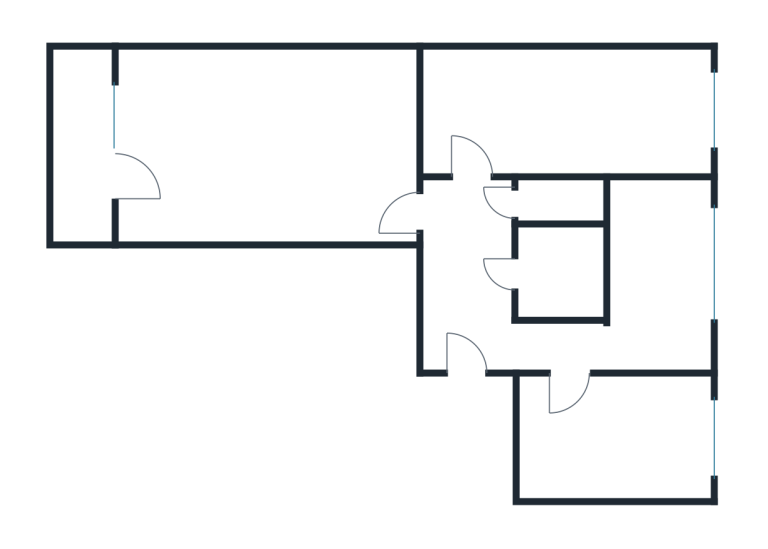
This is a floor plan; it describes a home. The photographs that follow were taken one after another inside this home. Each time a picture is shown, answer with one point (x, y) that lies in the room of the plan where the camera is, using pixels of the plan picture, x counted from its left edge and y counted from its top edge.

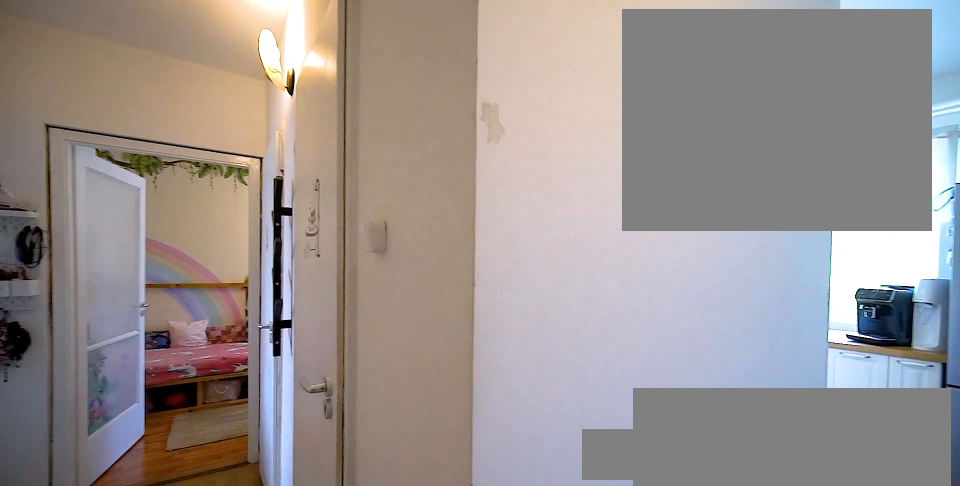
(459, 327)
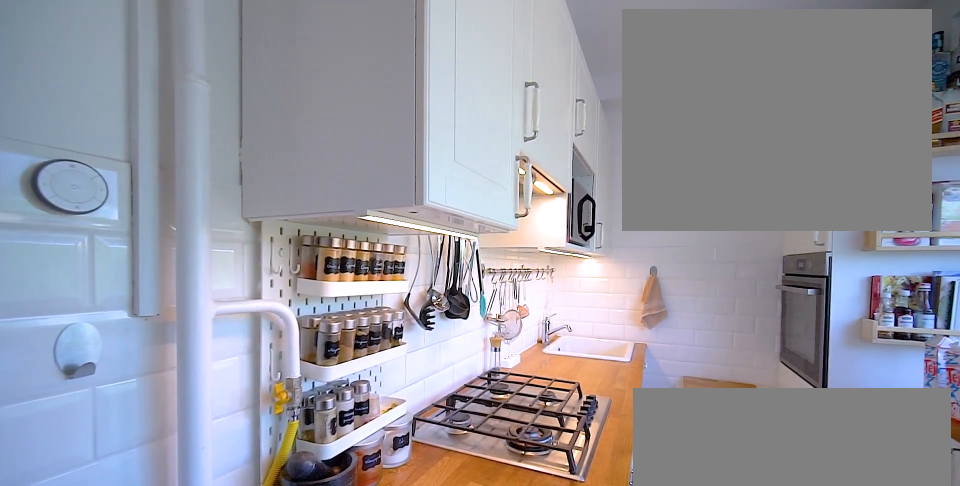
(663, 278)
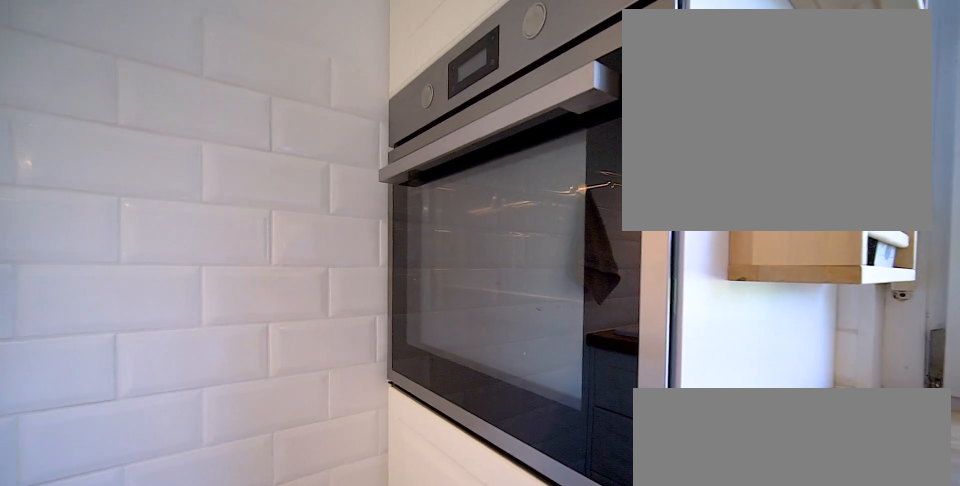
(663, 278)
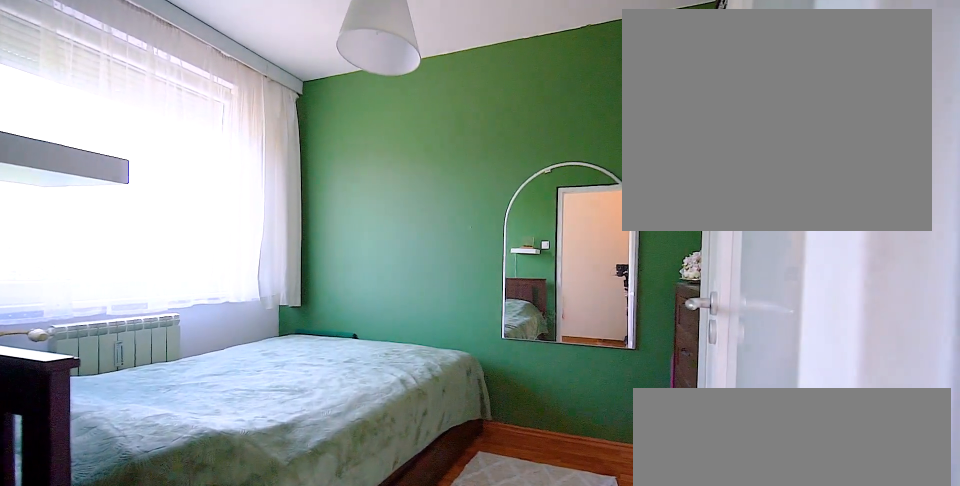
(617, 440)
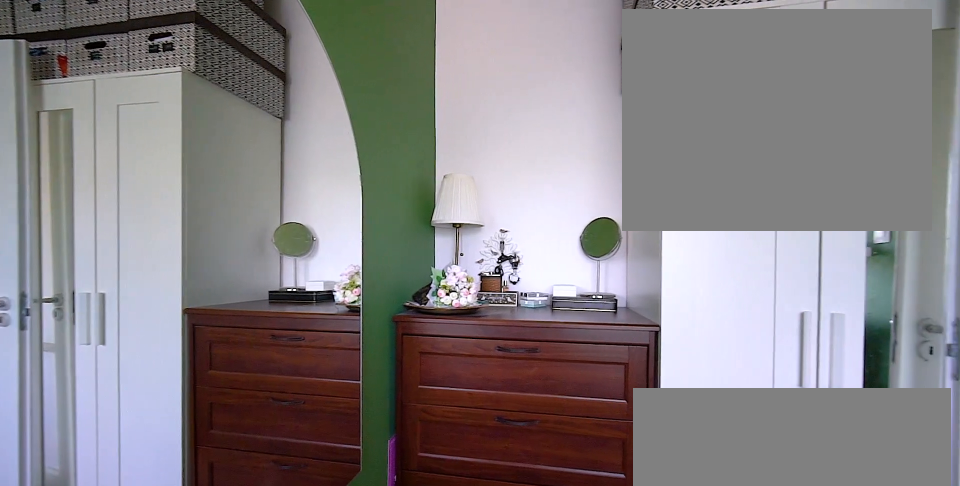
(616, 440)
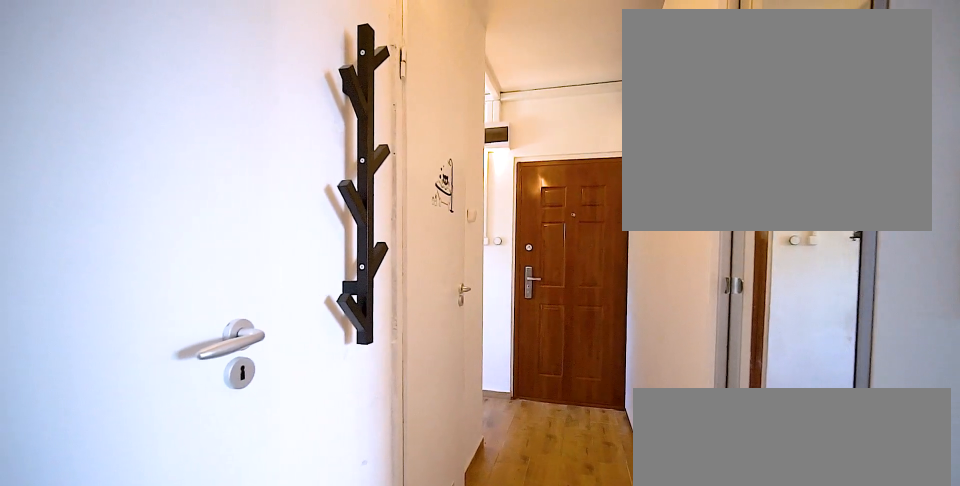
(459, 229)
